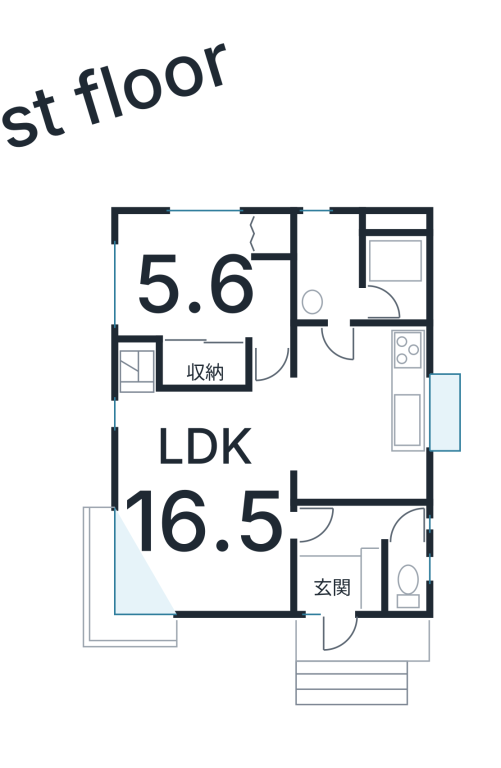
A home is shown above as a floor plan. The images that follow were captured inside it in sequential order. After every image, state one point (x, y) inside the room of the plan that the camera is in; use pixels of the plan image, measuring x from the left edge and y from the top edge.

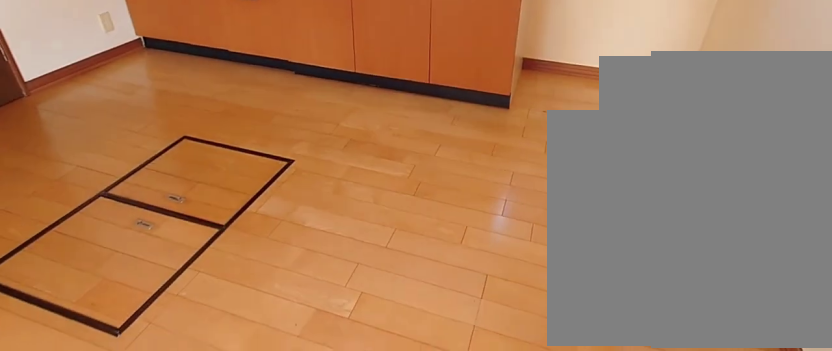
(355, 408)
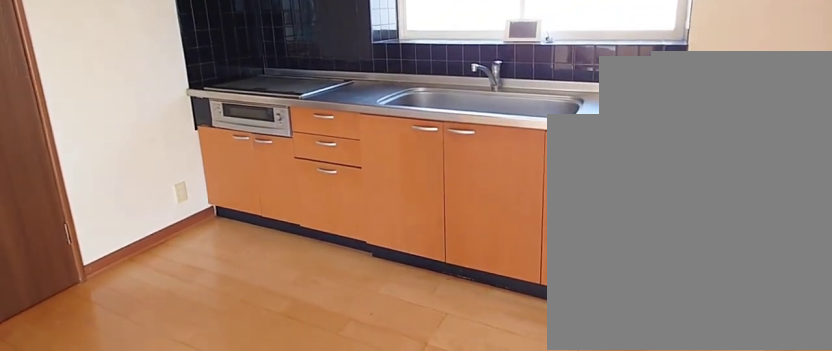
(355, 408)
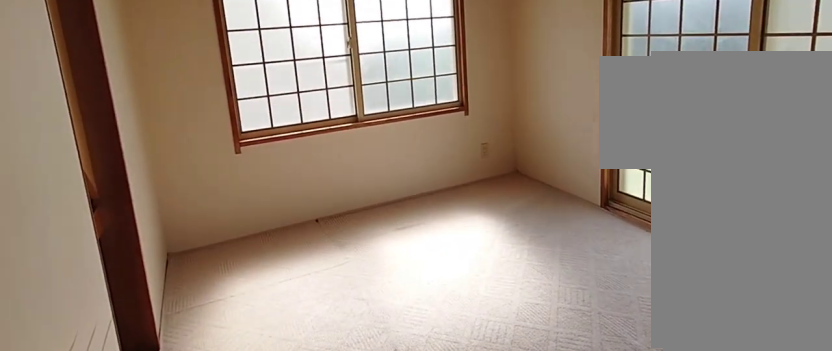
(180, 279)
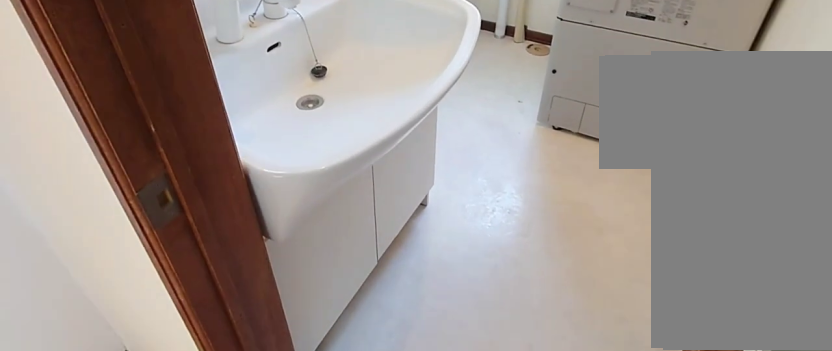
(327, 273)
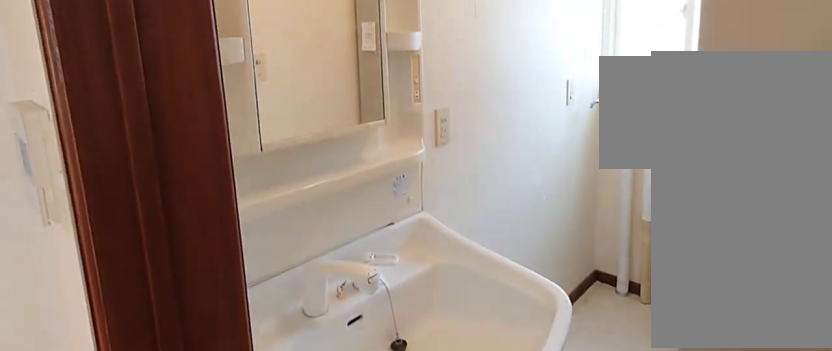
(327, 273)
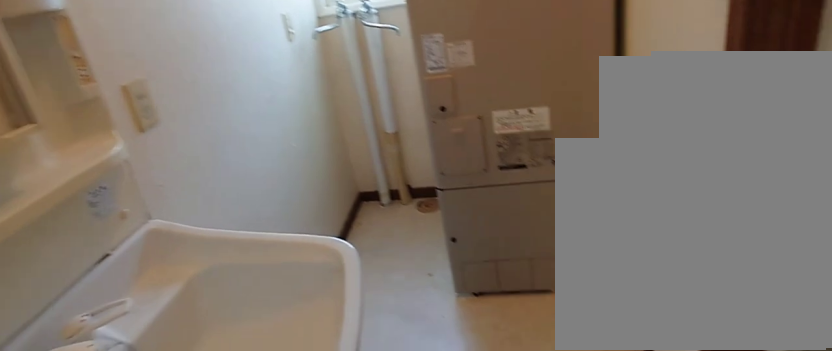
(327, 273)
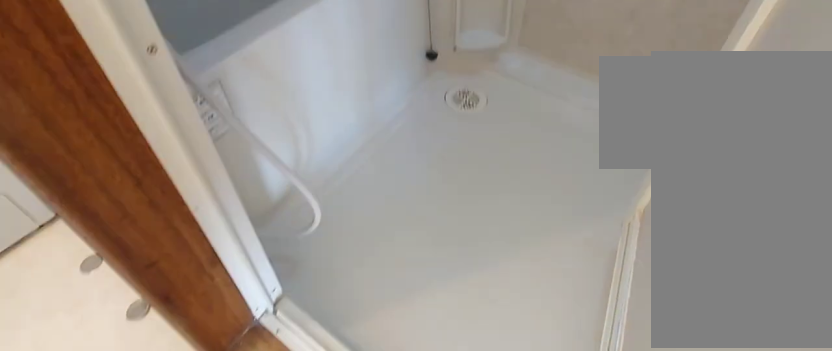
(327, 273)
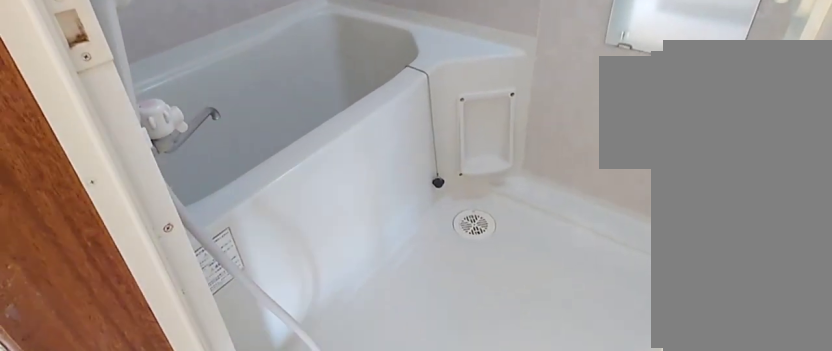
(327, 273)
